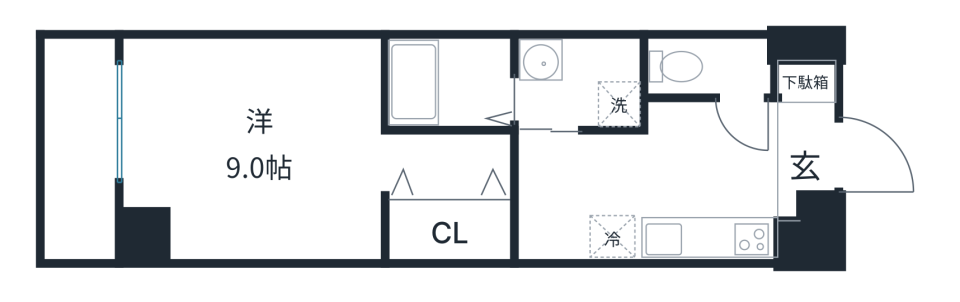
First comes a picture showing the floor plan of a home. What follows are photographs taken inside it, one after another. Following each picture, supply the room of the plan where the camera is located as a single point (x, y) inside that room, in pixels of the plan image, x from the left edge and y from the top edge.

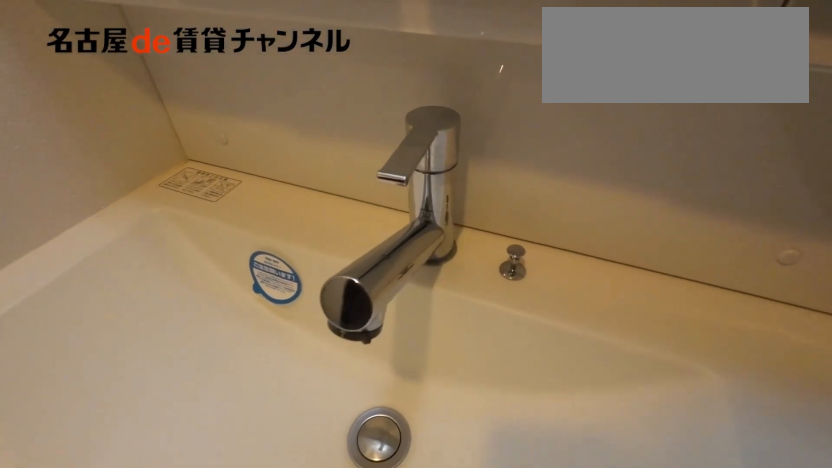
(581, 82)
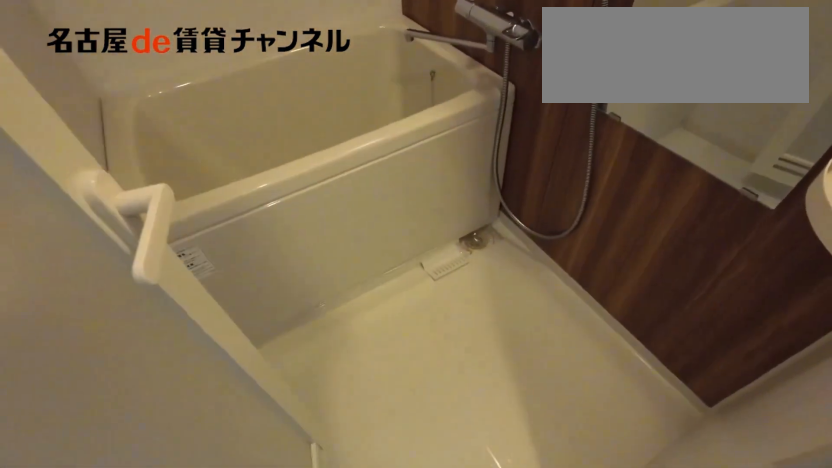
(449, 82)
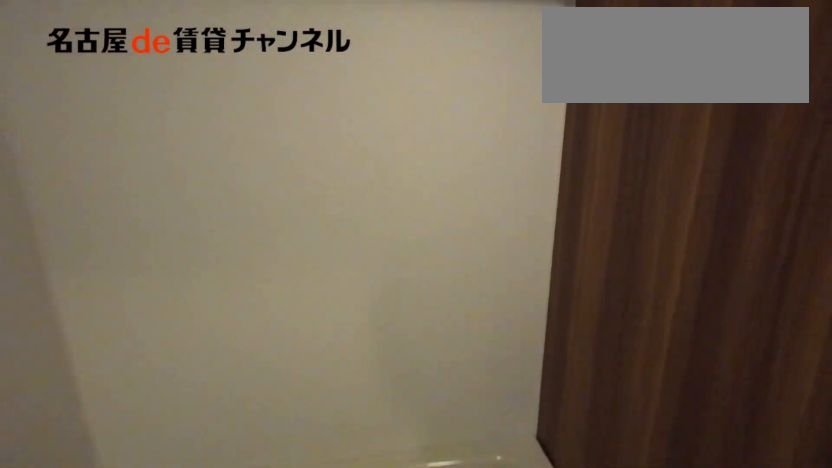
(449, 82)
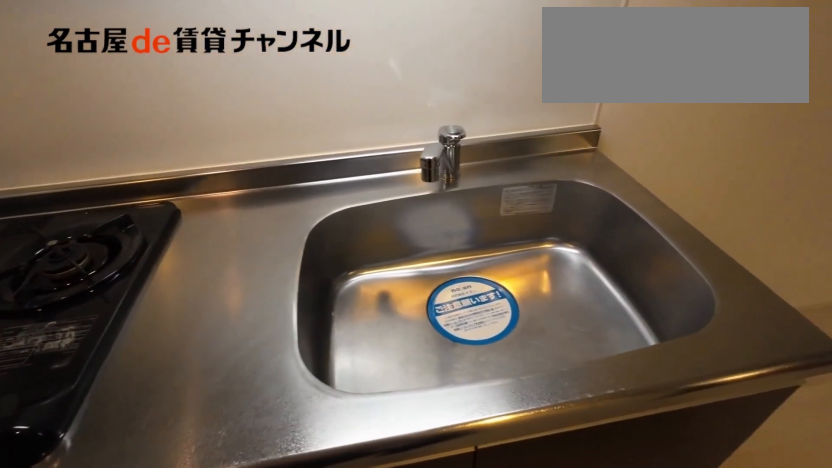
(686, 236)
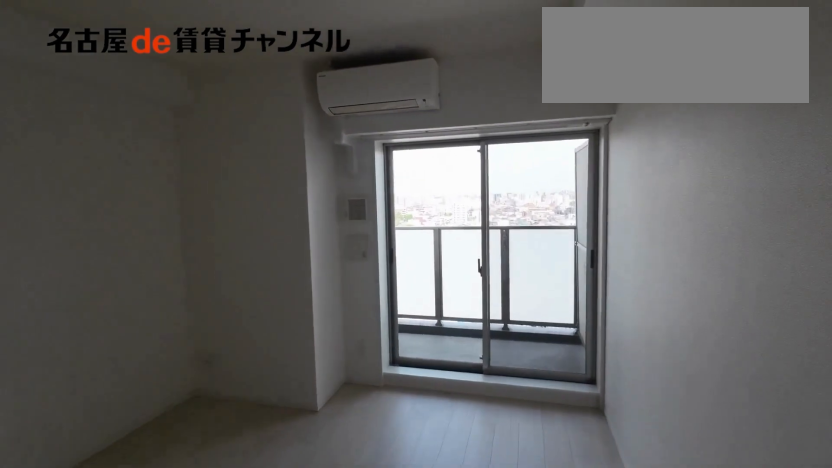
(248, 149)
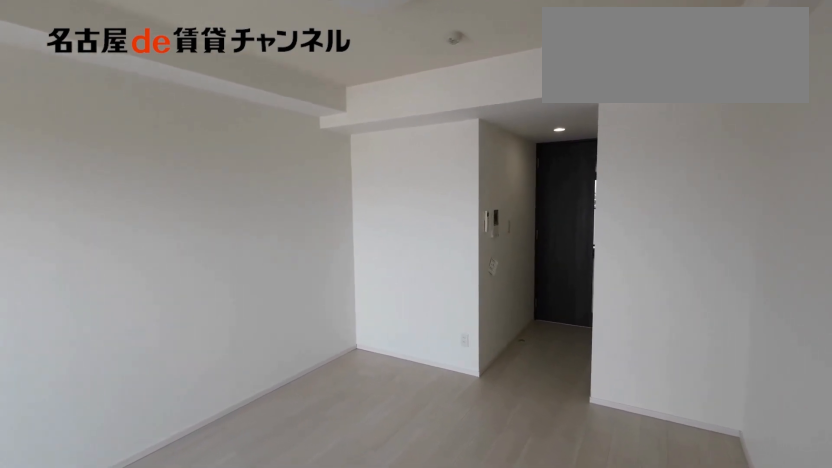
(248, 149)
